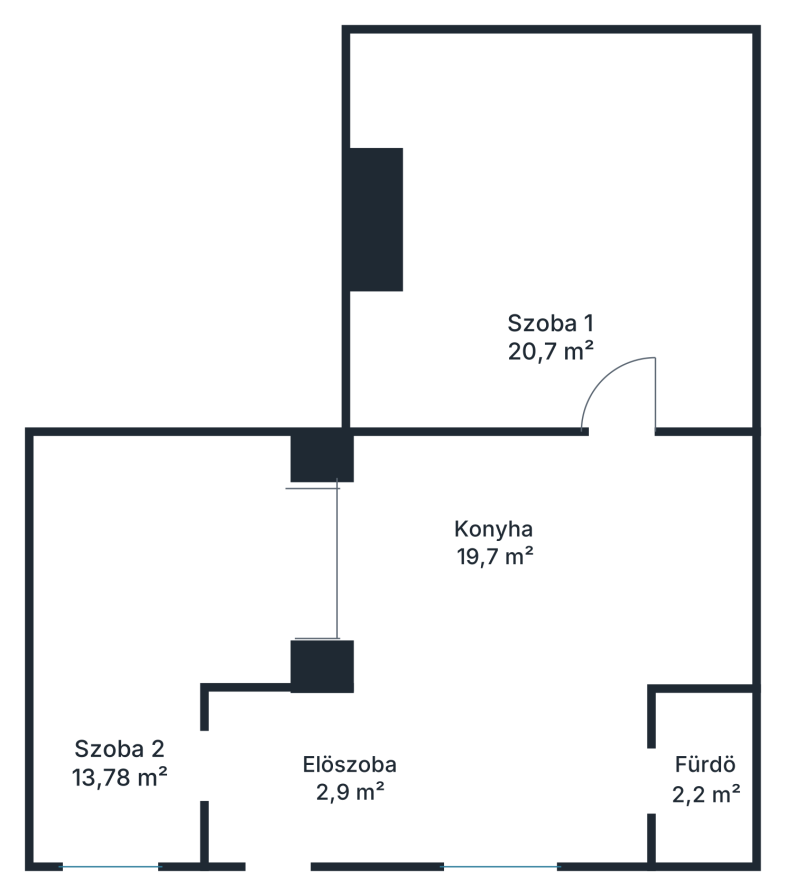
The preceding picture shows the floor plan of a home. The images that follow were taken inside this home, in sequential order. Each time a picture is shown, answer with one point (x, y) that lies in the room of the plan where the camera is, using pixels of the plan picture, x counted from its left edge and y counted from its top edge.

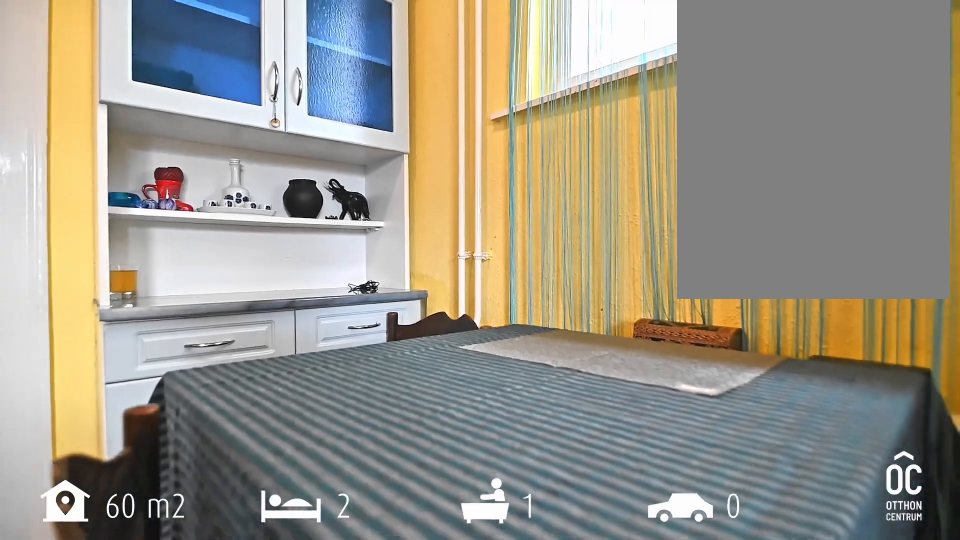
(534, 558)
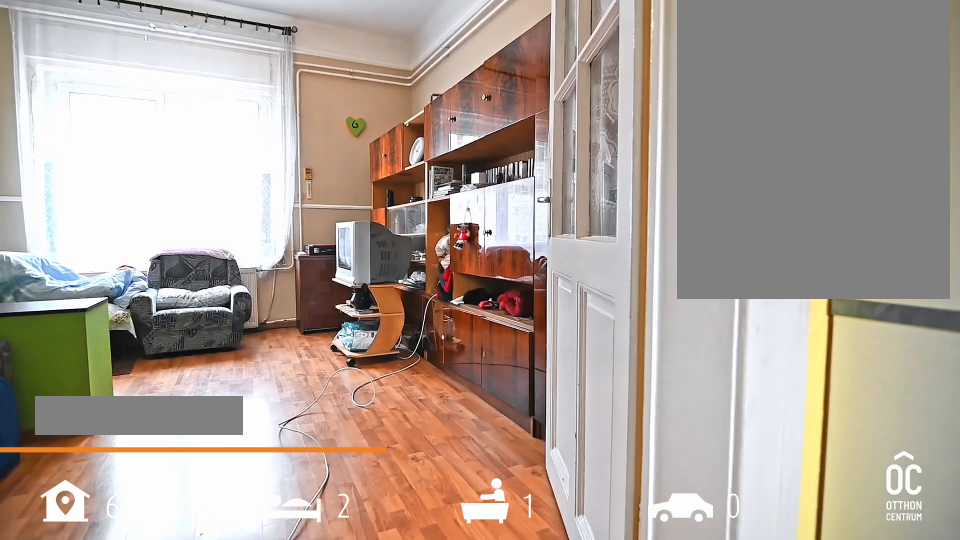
(561, 239)
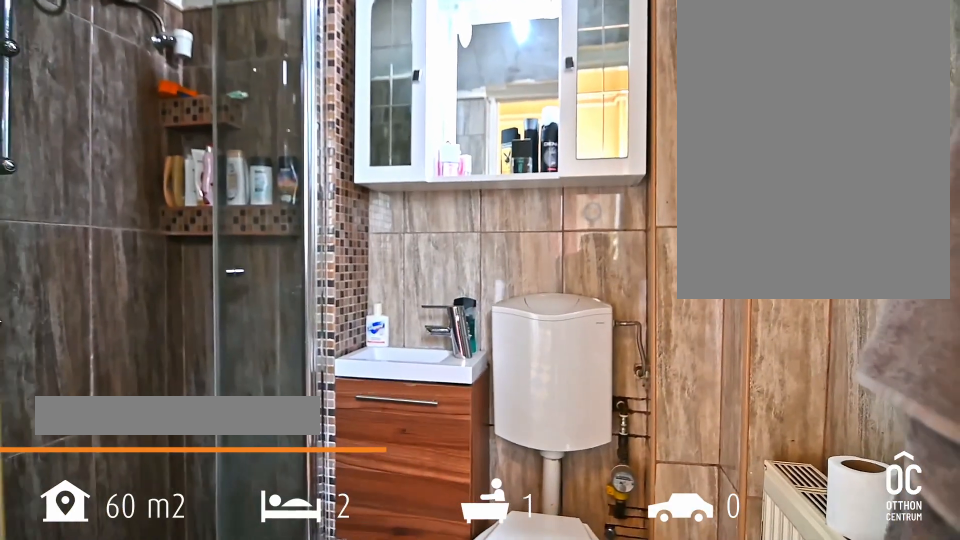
(703, 777)
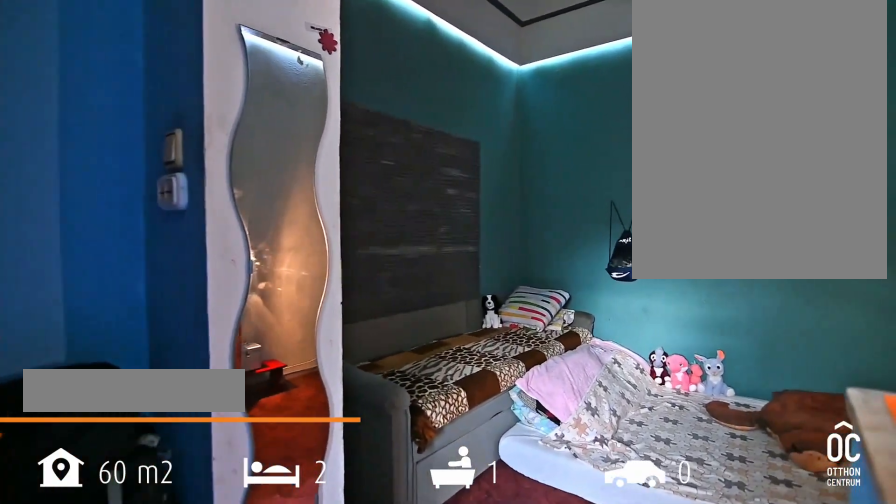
(130, 680)
